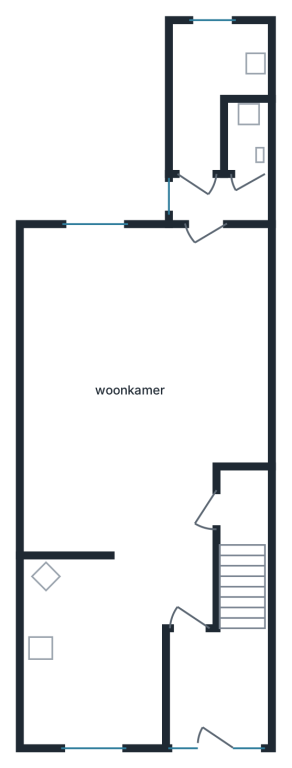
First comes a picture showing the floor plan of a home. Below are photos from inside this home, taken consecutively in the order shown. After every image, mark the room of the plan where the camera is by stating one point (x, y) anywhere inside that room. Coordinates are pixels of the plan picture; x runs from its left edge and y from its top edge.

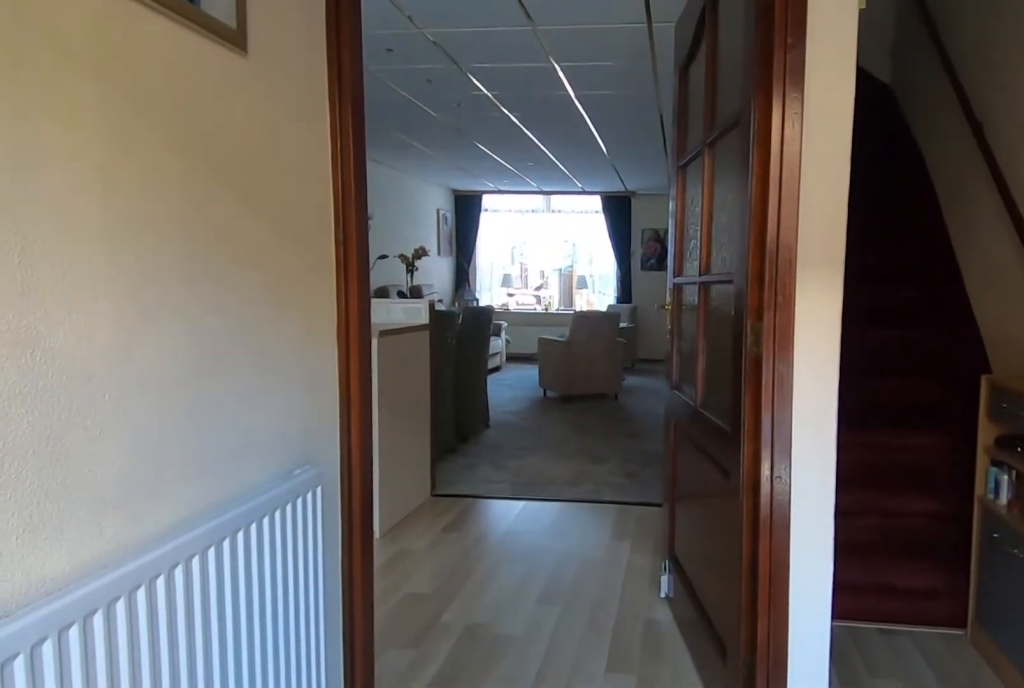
(215, 686)
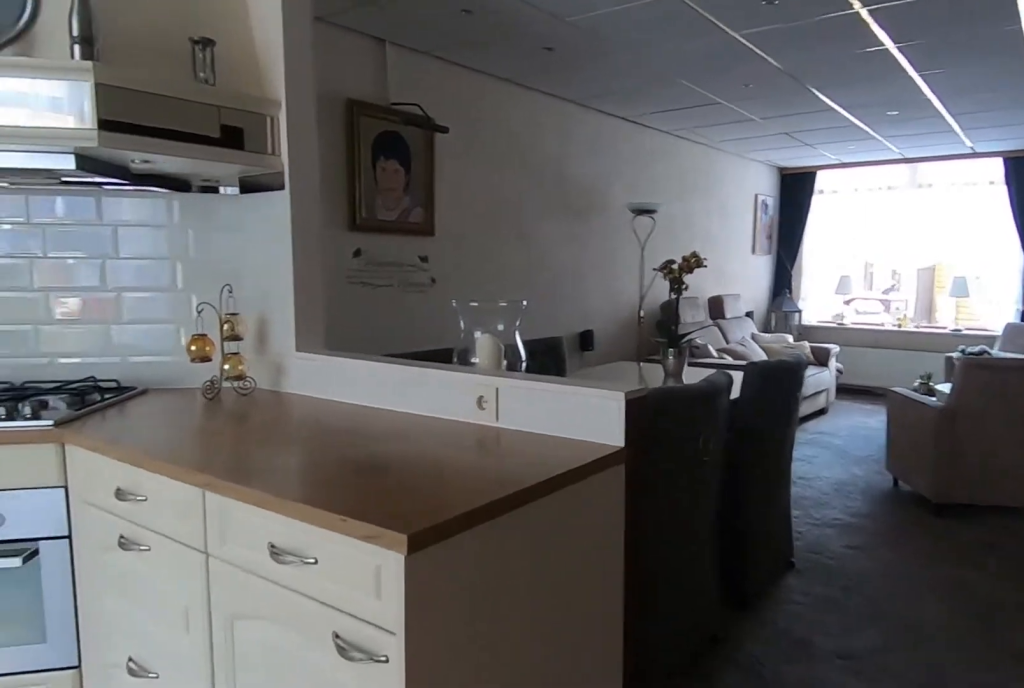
(124, 435)
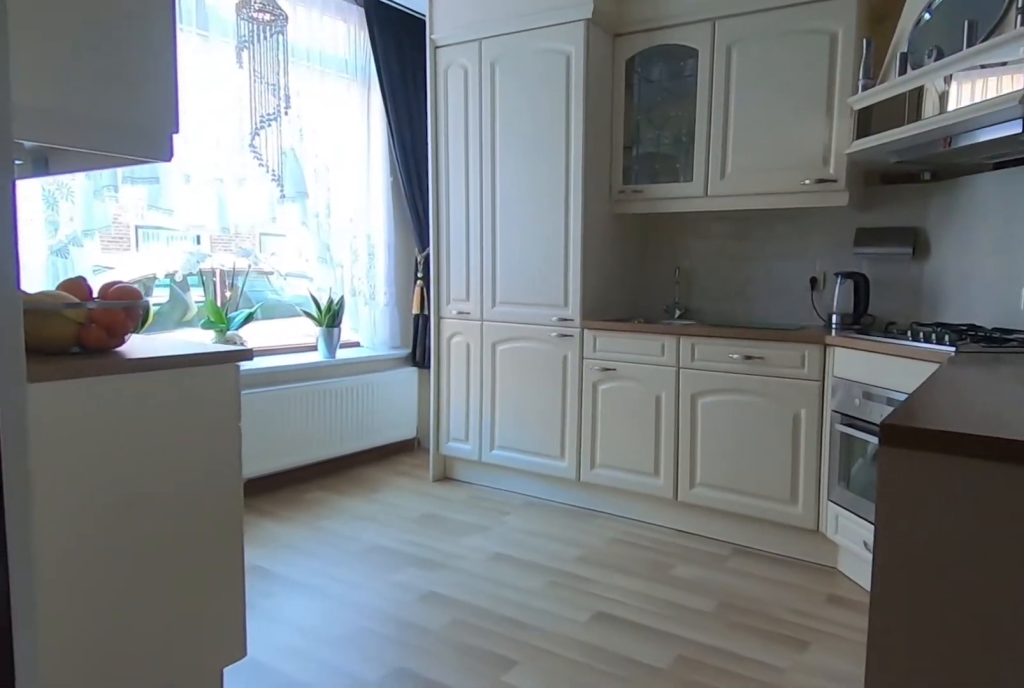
(89, 655)
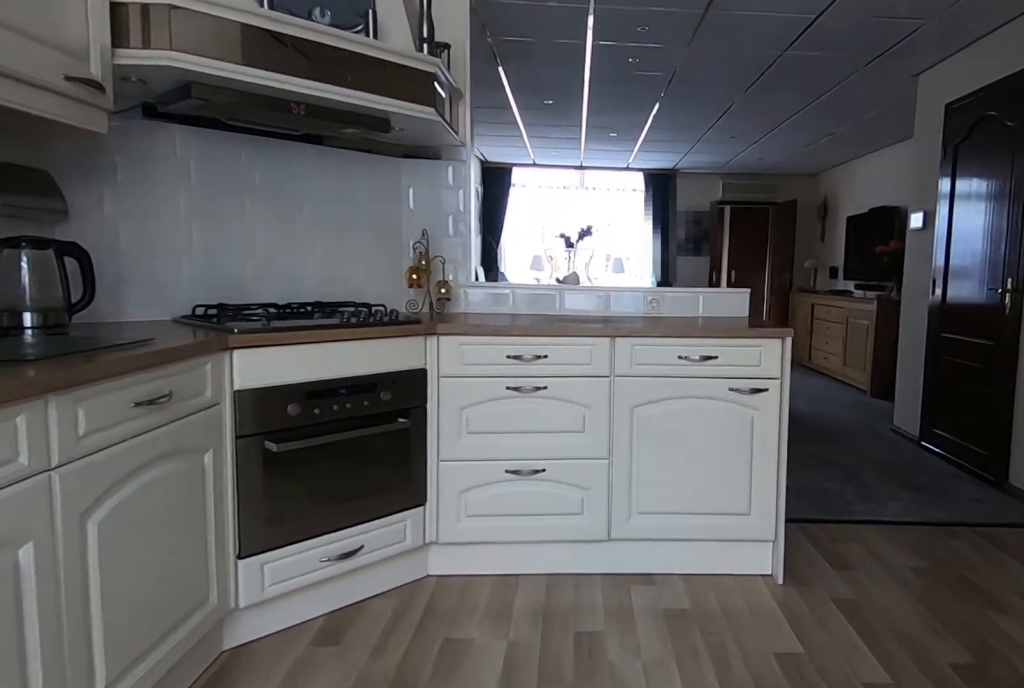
(89, 655)
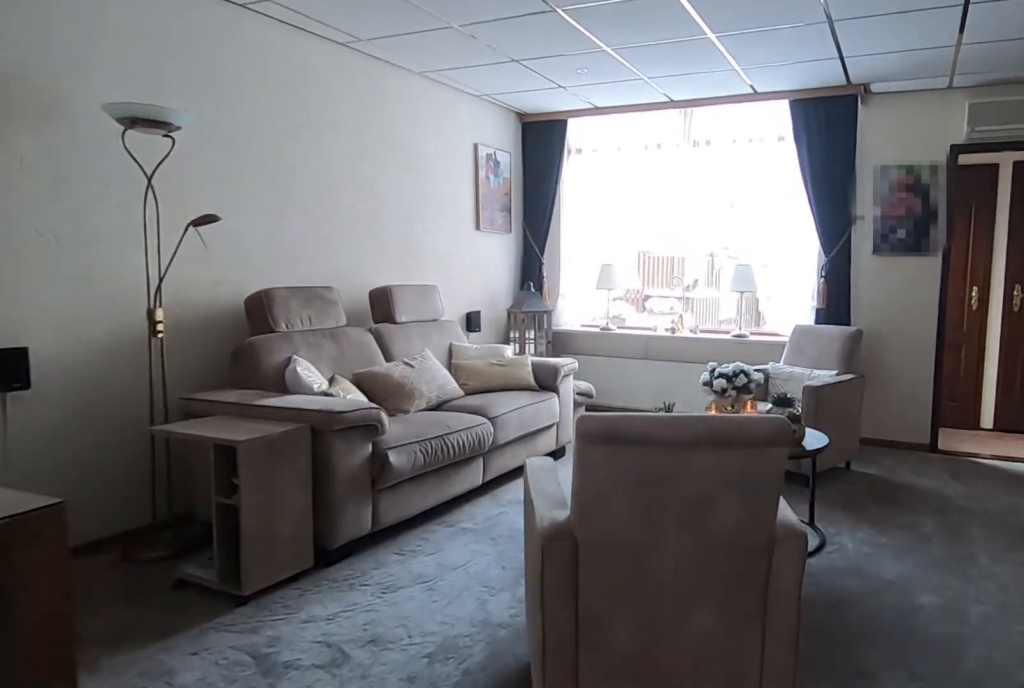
(122, 435)
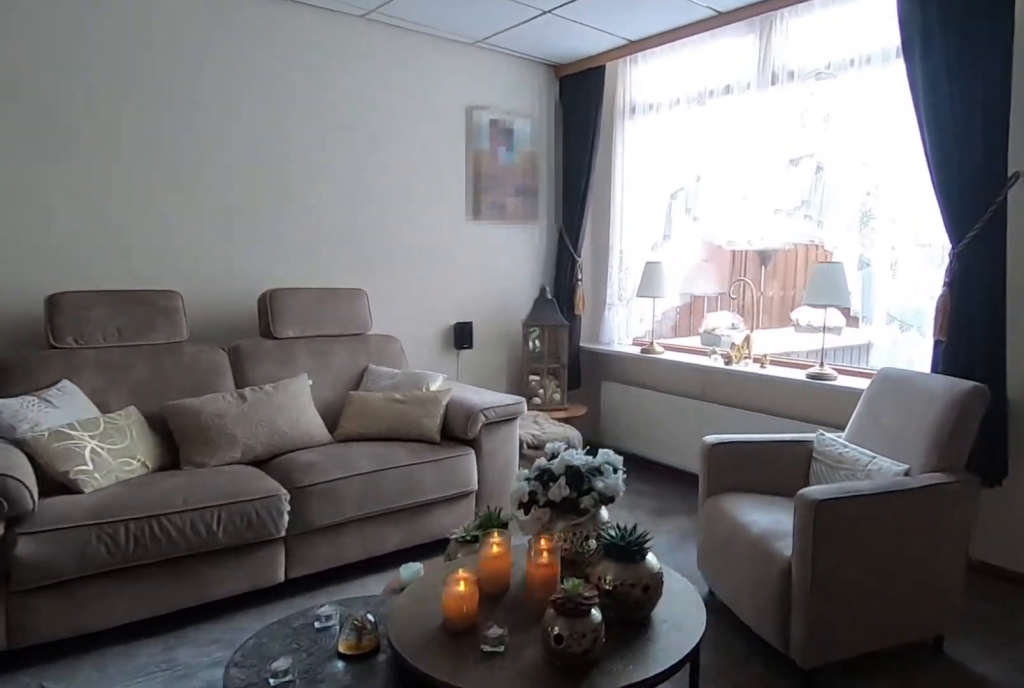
(122, 435)
